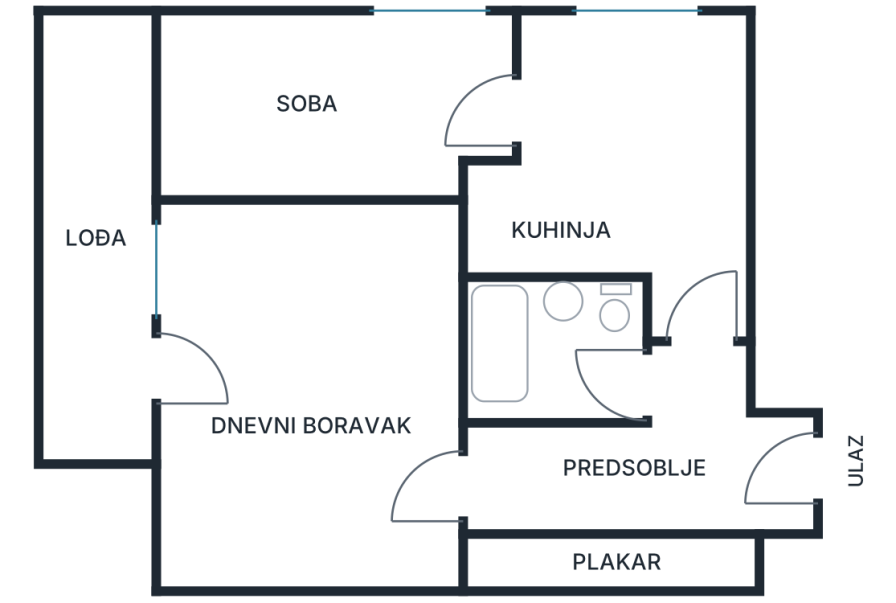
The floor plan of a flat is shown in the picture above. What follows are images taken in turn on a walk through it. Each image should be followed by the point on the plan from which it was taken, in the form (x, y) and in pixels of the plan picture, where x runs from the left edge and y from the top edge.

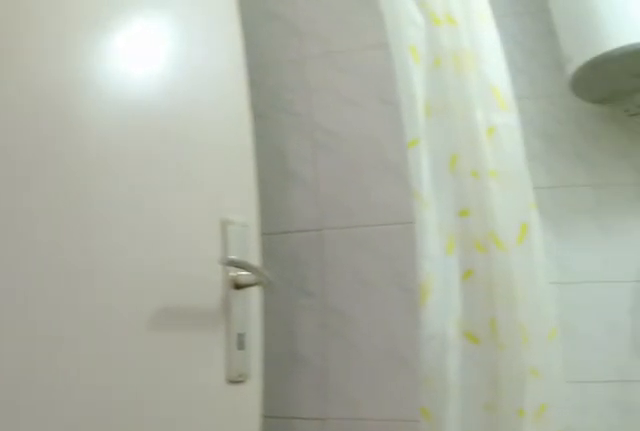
(679, 364)
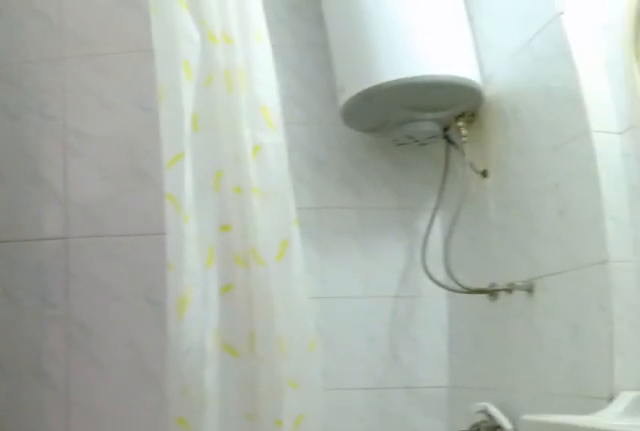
(670, 370)
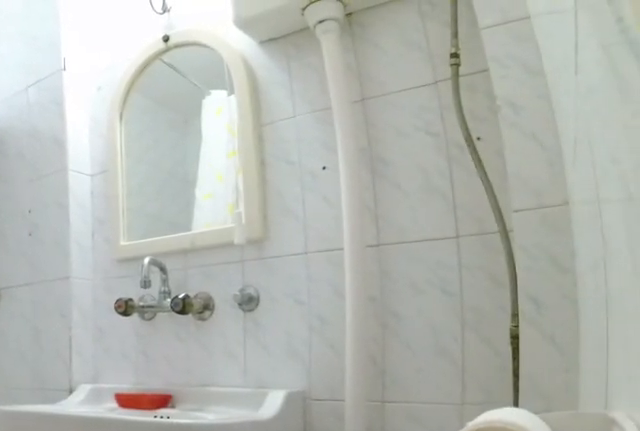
(660, 377)
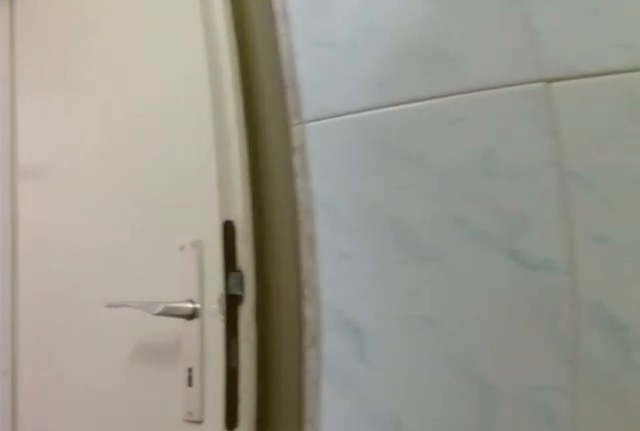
(543, 314)
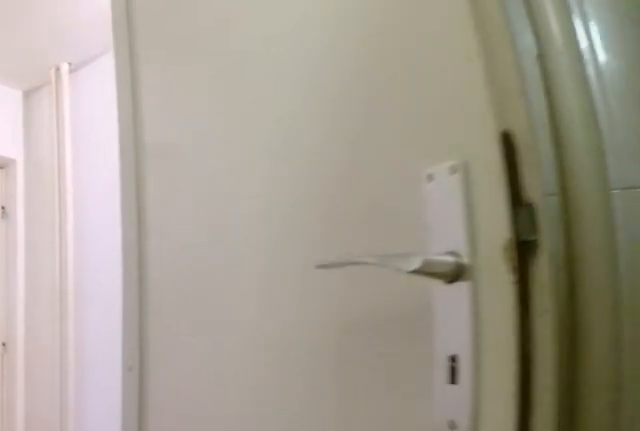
(564, 329)
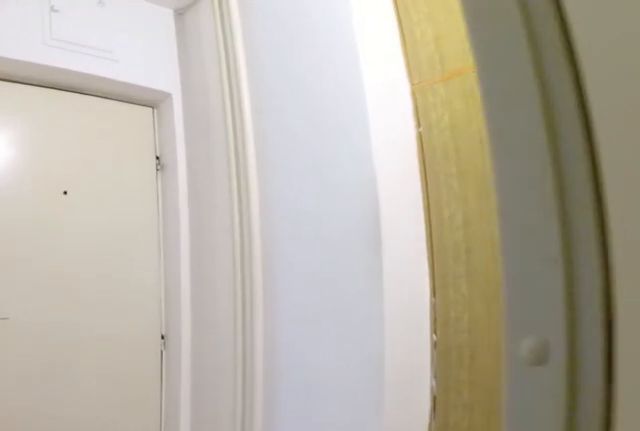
(621, 367)
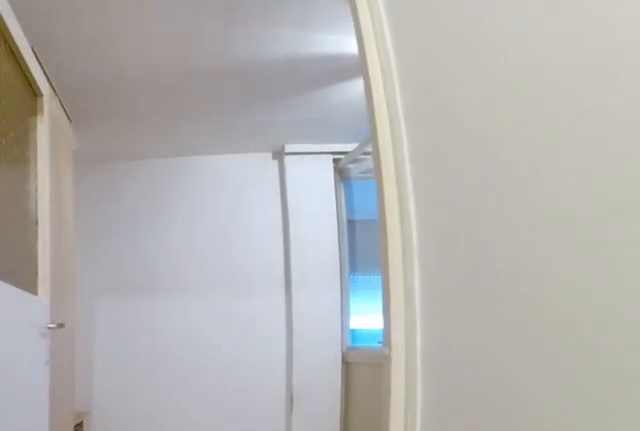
(550, 476)
